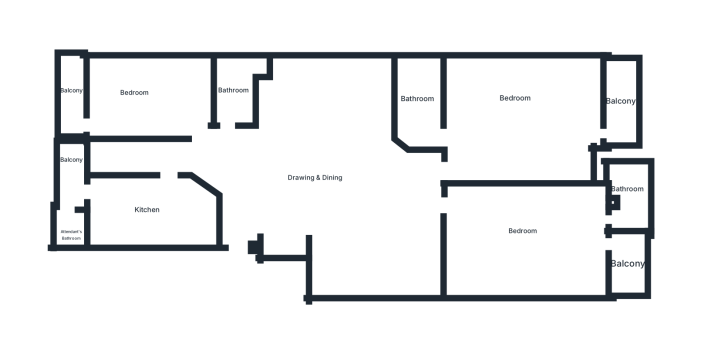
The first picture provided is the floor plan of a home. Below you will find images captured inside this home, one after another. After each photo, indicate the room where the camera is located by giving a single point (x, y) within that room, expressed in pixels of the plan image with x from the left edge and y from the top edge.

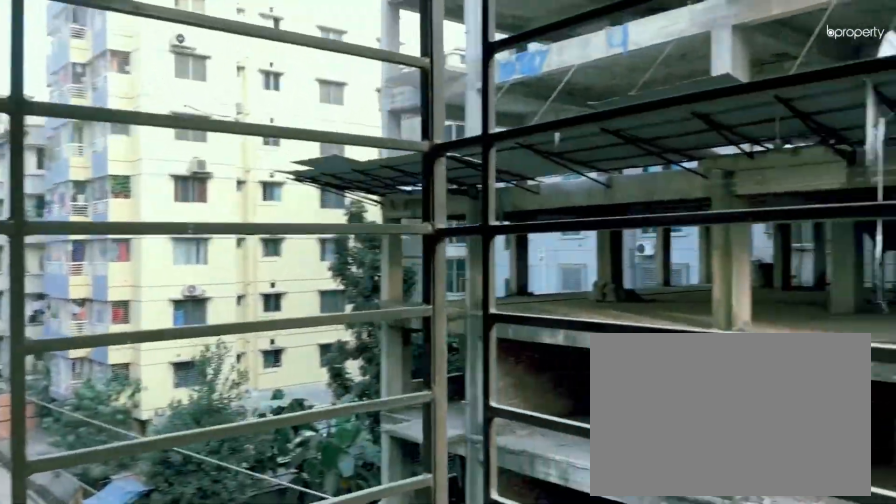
(620, 98)
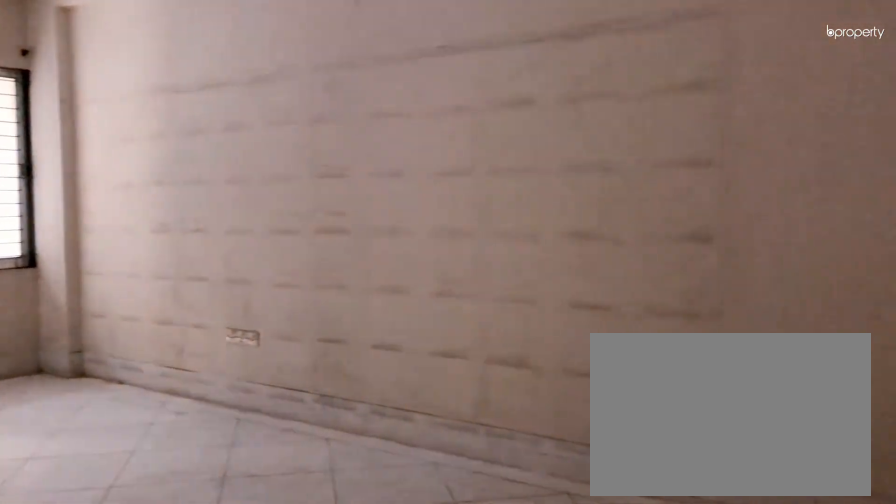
(512, 238)
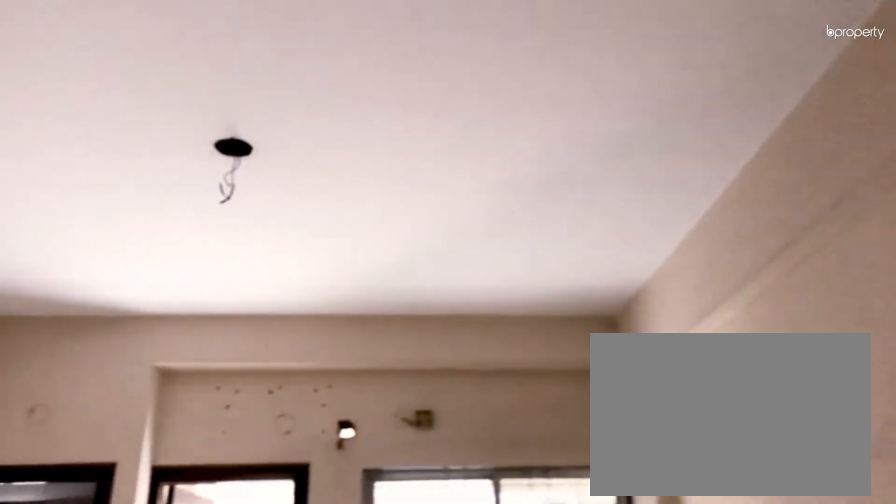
(512, 238)
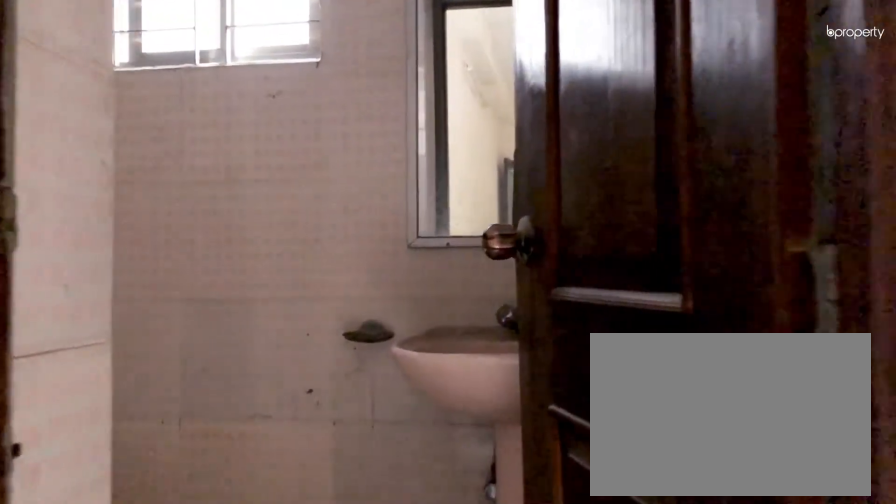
(630, 197)
